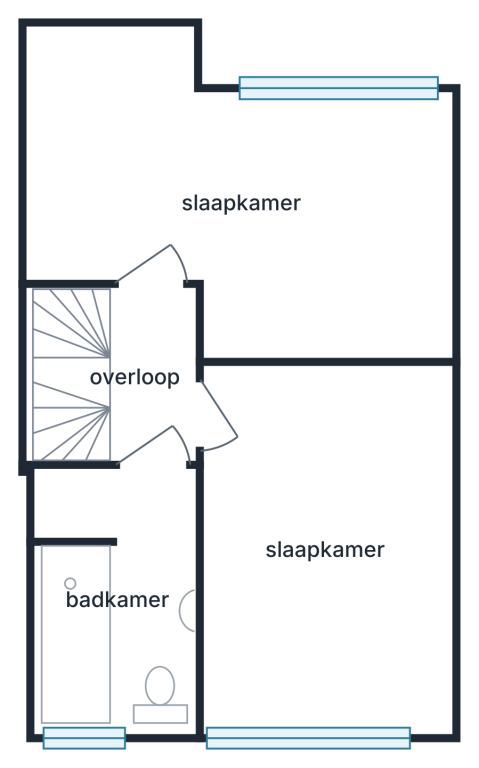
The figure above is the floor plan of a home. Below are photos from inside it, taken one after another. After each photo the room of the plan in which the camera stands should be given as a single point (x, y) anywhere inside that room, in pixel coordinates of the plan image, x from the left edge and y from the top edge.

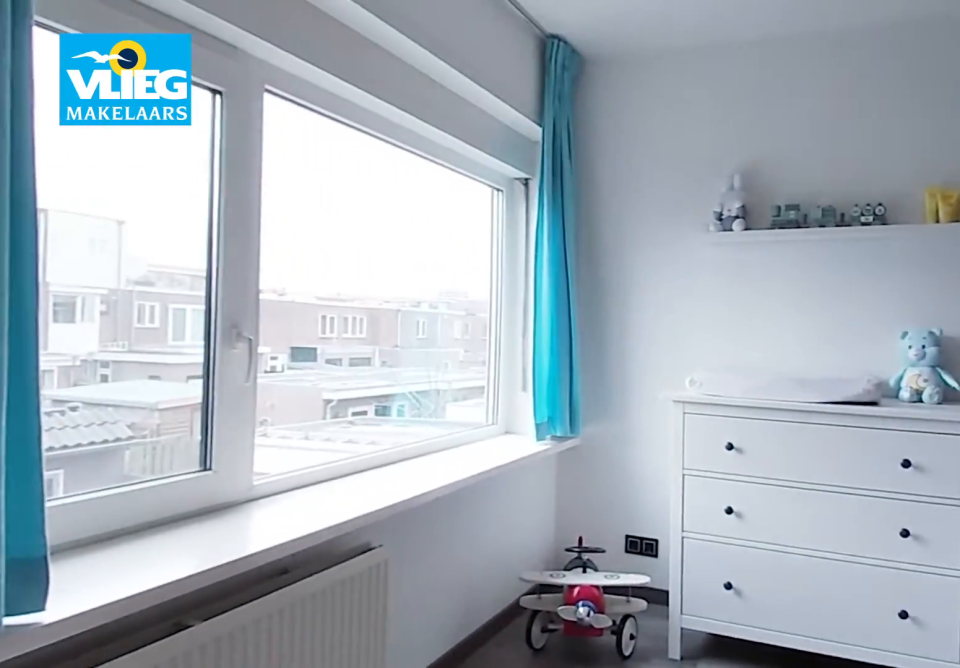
(80, 154)
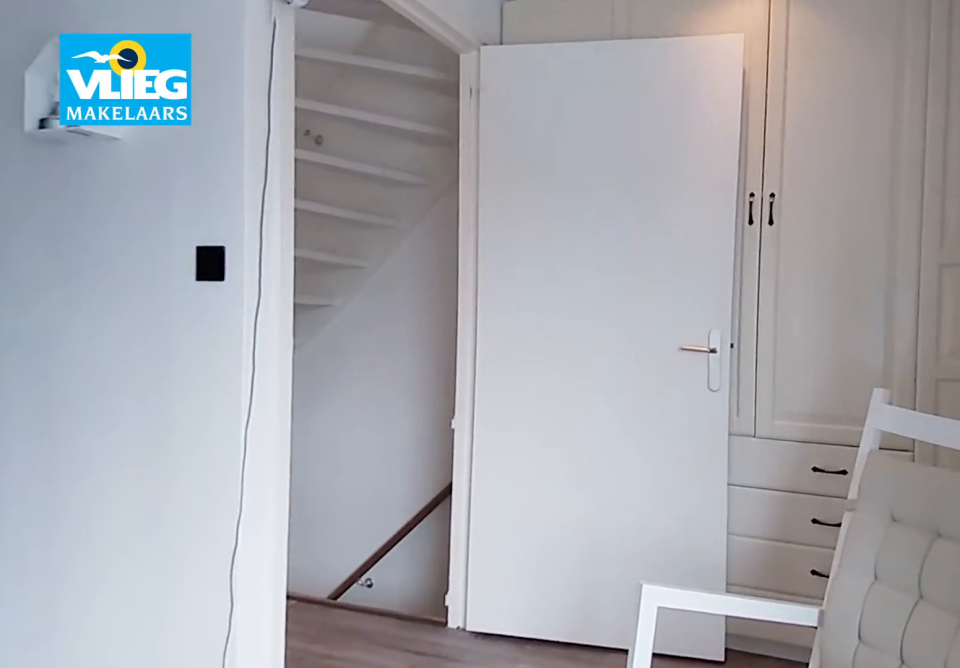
(80, 154)
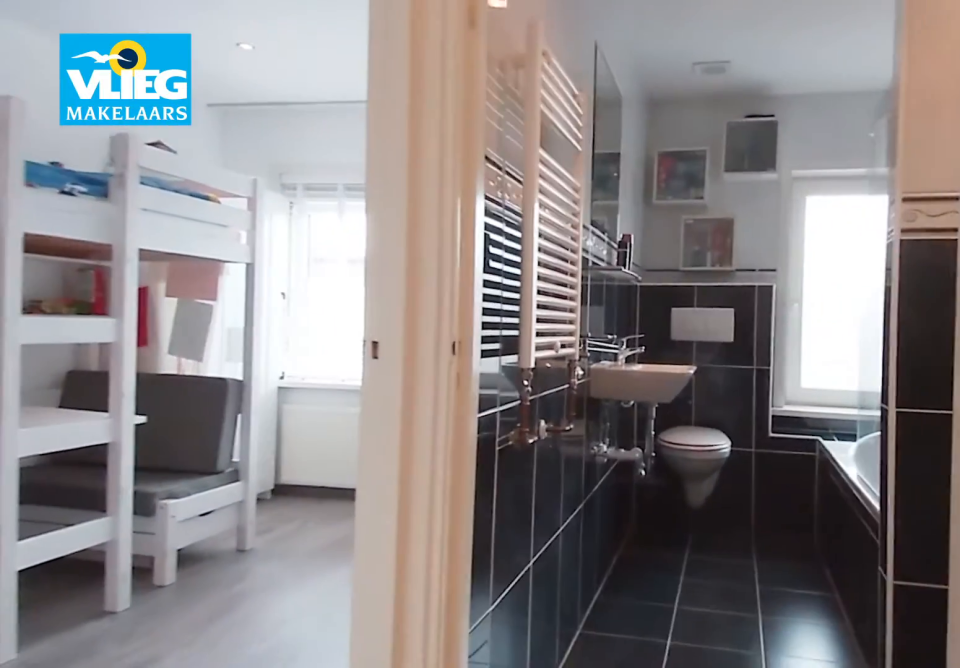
(145, 398)
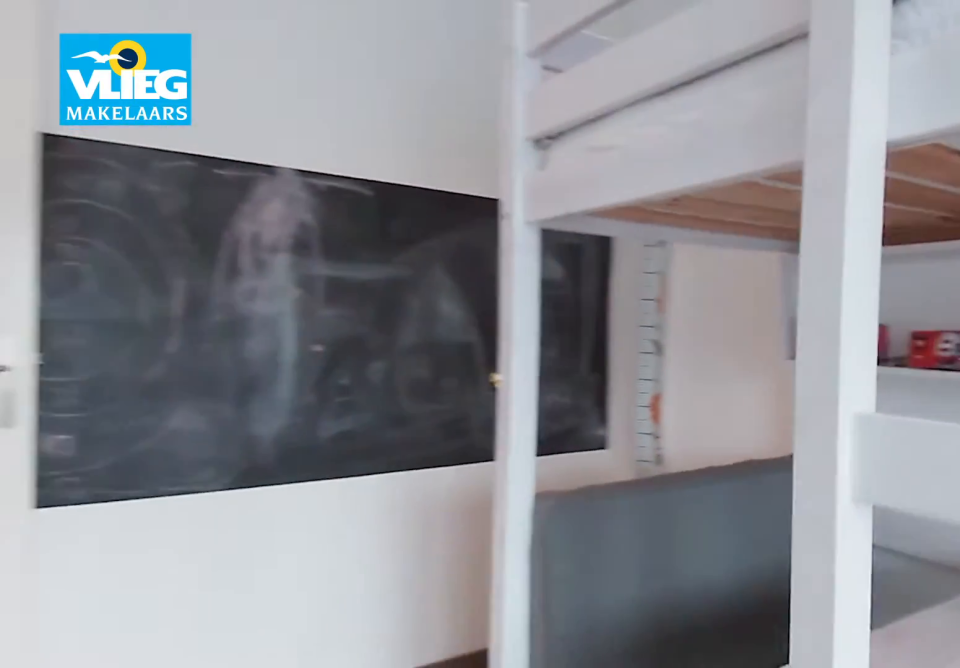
(250, 652)
